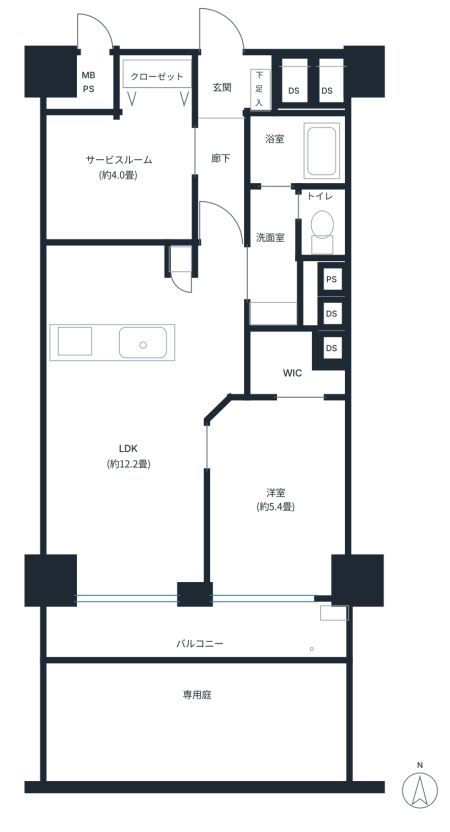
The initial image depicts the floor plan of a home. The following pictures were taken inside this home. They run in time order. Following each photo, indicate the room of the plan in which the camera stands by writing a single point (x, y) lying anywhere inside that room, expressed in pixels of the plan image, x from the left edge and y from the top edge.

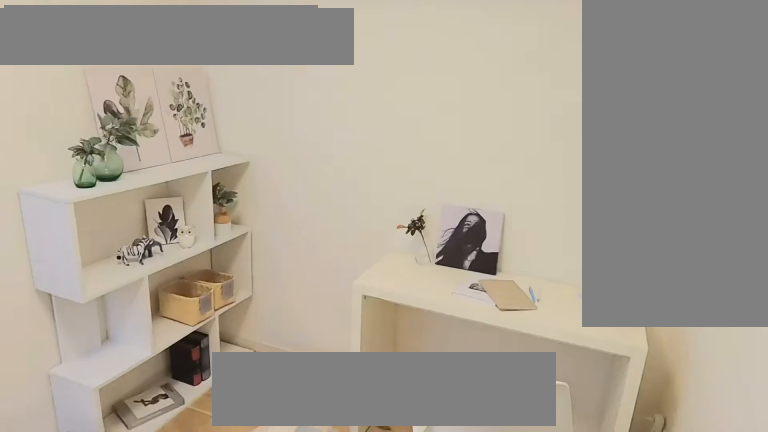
(122, 174)
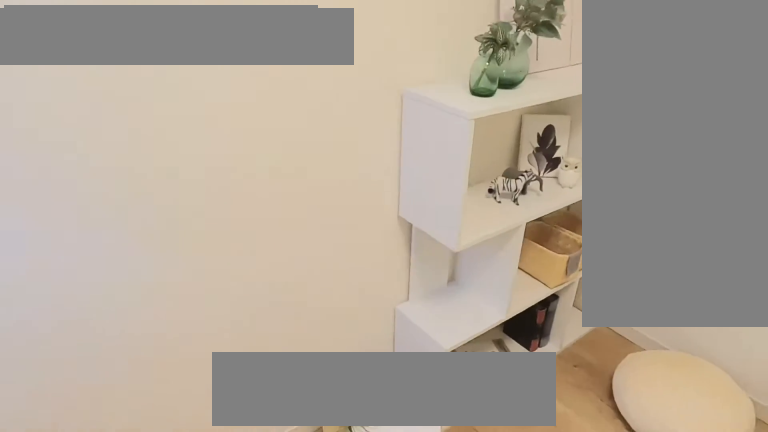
(122, 174)
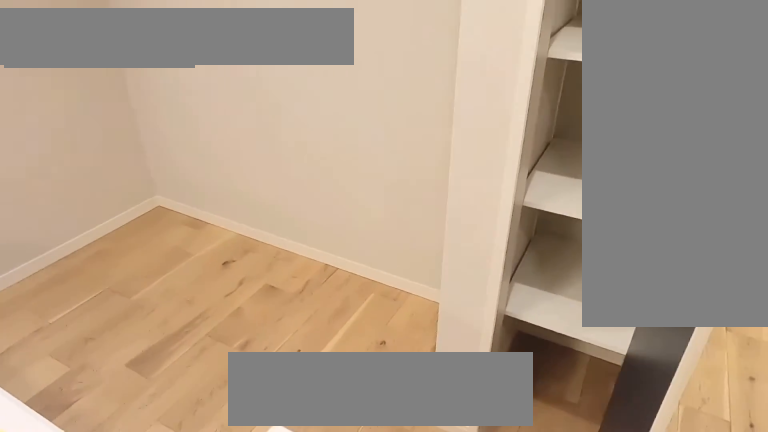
(119, 285)
